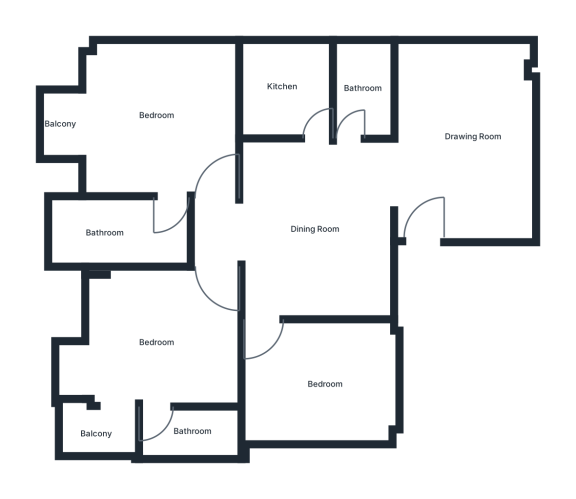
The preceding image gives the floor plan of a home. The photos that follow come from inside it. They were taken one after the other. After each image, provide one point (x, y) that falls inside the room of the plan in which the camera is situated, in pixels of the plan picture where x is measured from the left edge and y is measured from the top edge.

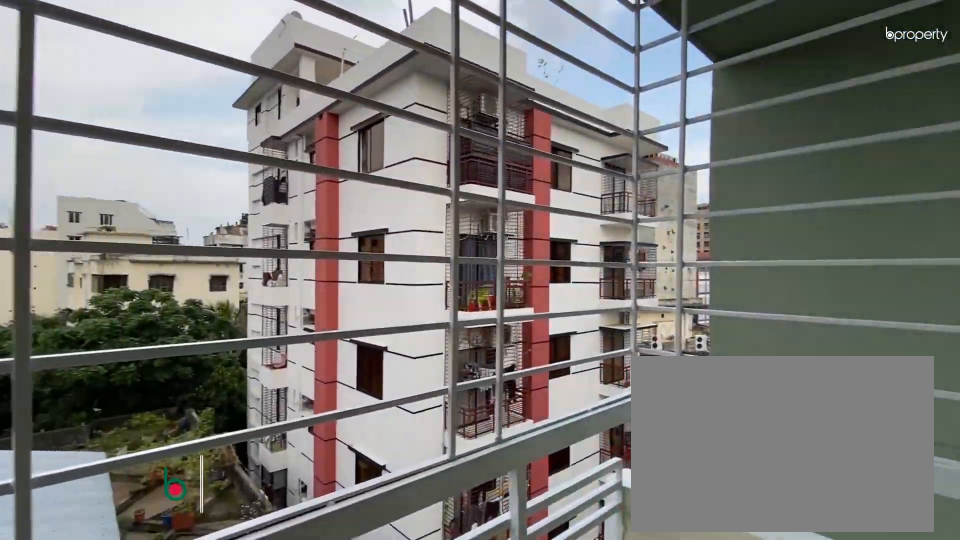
(57, 115)
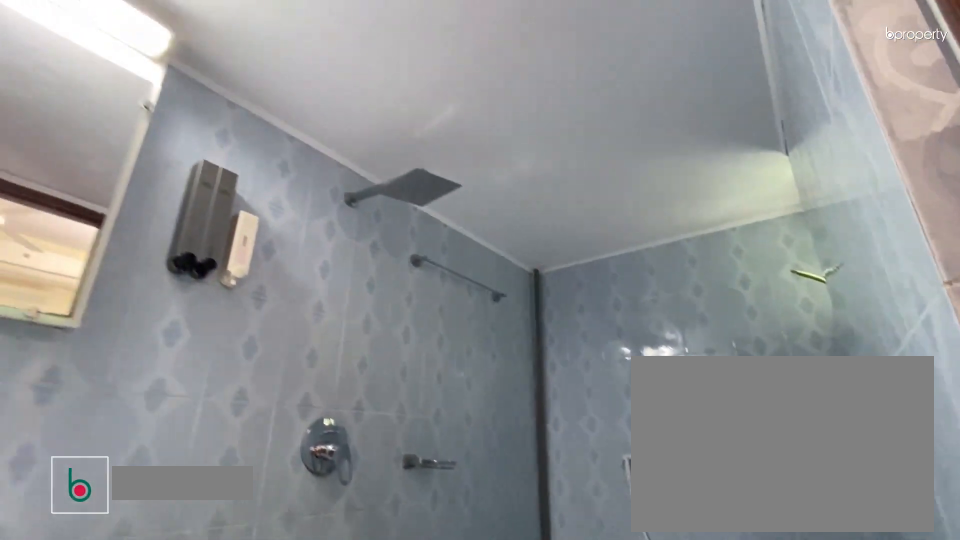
(114, 229)
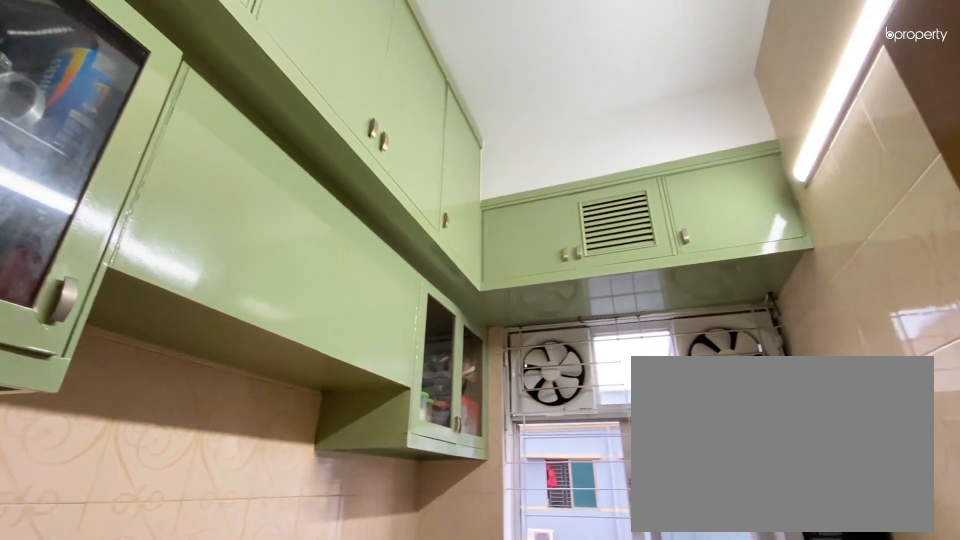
(293, 98)
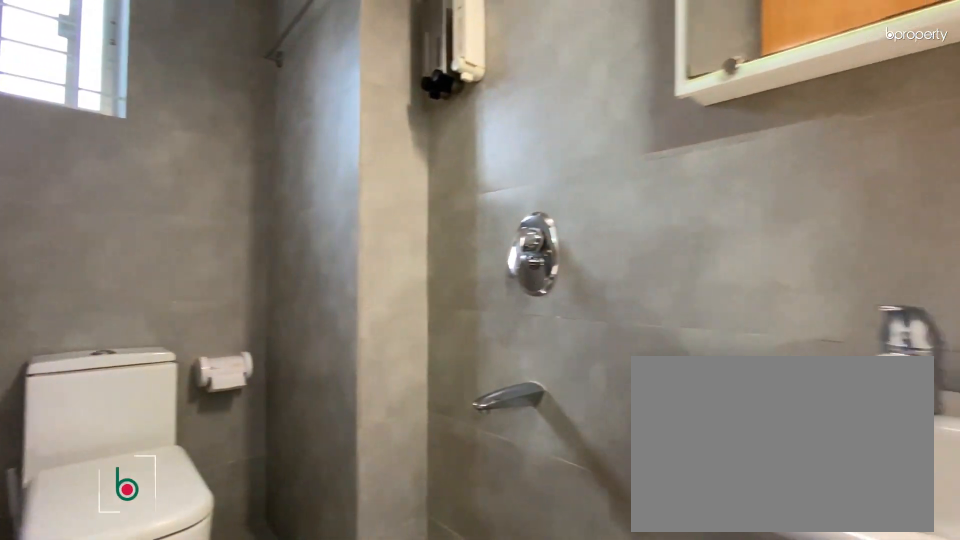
(365, 79)
